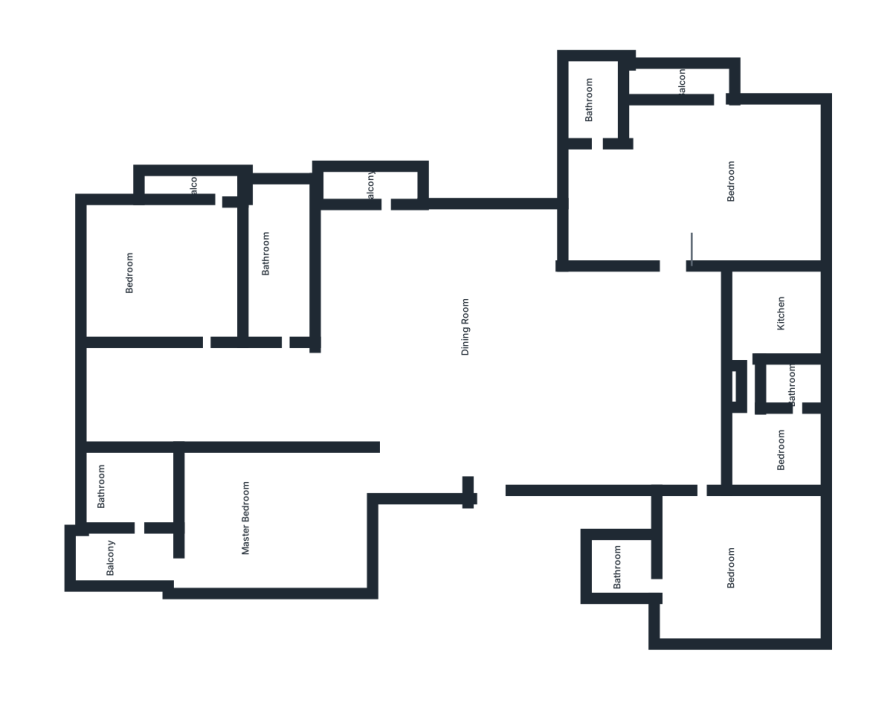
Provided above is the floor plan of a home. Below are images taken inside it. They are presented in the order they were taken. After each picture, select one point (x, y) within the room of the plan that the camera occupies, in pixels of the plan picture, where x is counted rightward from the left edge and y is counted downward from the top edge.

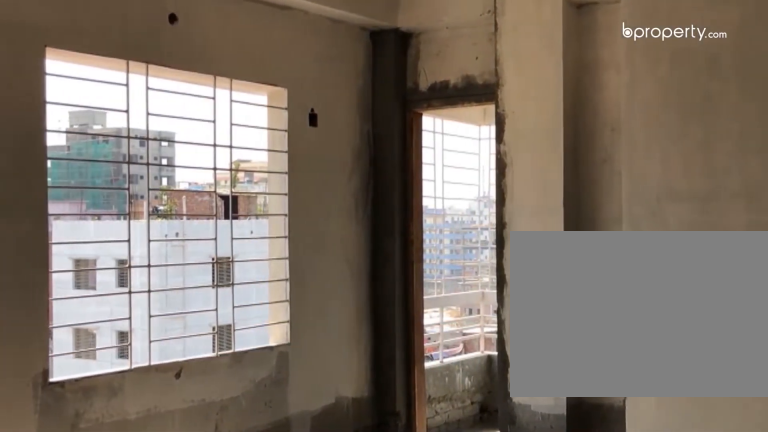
(253, 518)
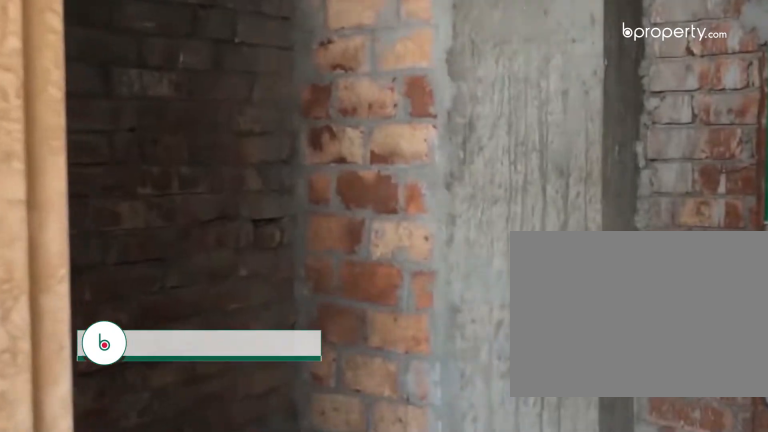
(128, 516)
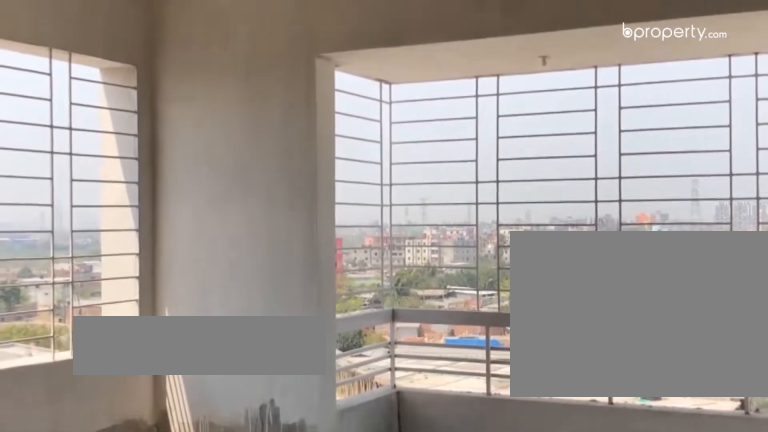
(164, 249)
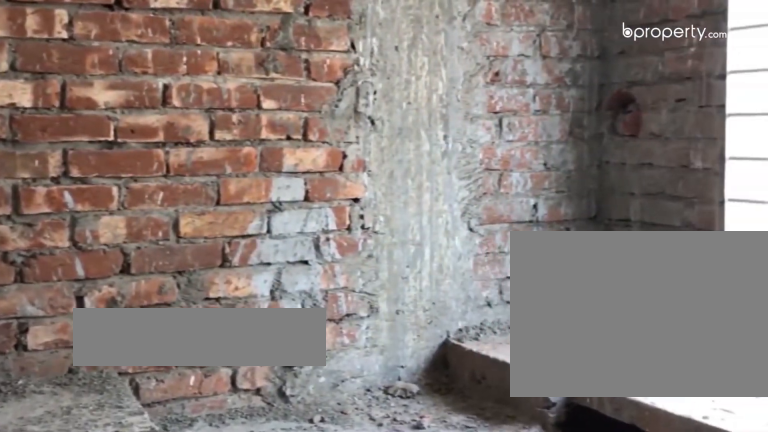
(789, 310)
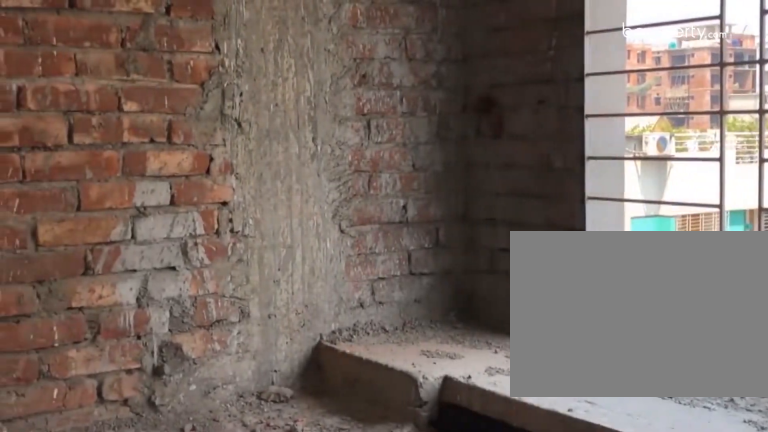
(789, 310)
